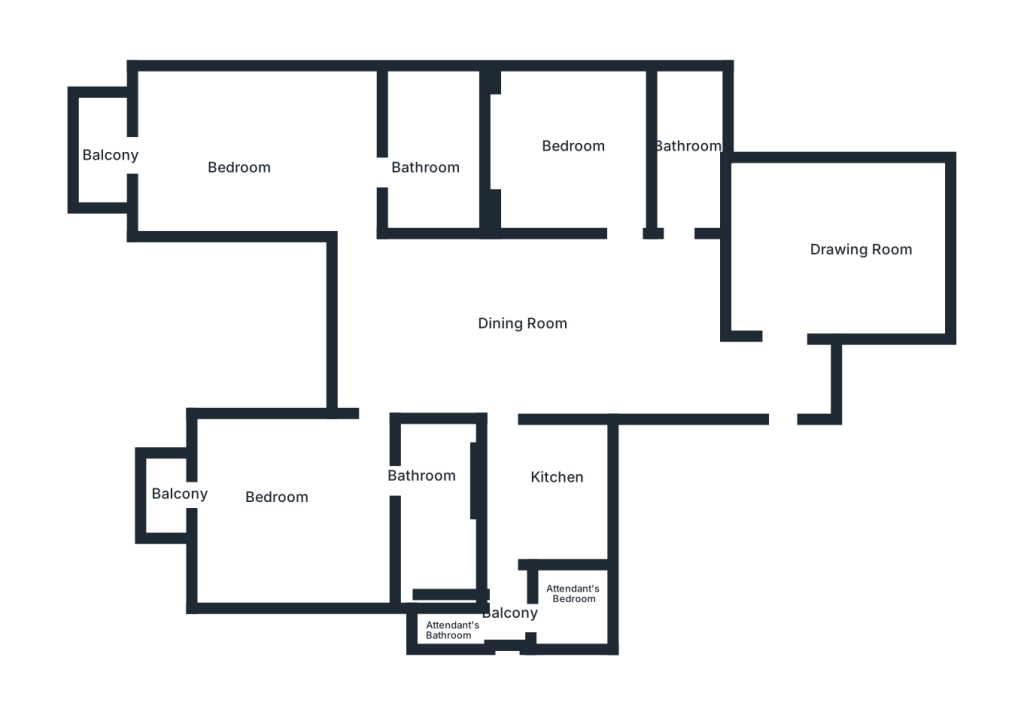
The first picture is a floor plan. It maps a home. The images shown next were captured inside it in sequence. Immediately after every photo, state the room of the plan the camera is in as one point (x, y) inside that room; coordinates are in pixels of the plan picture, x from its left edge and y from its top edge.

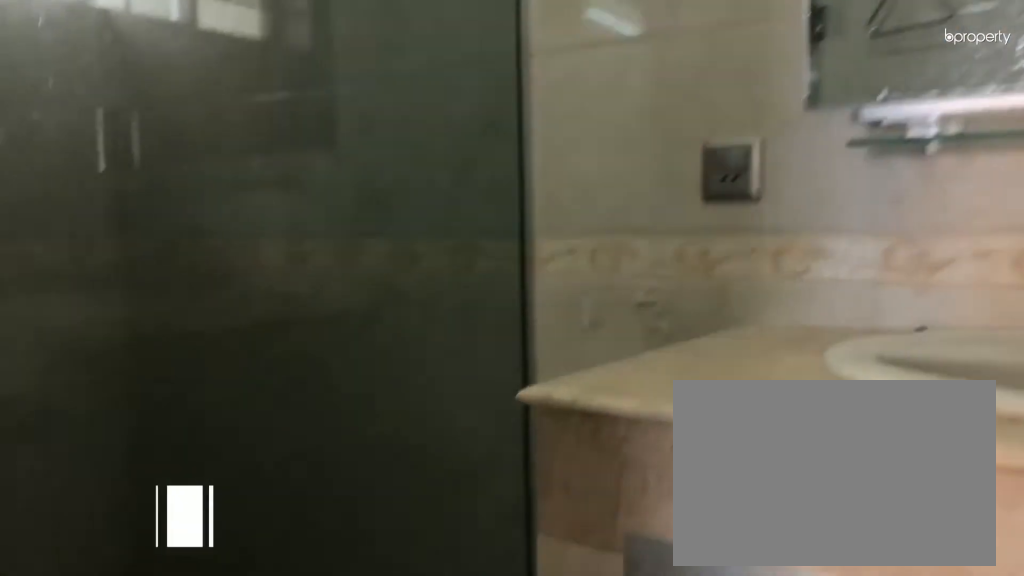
(436, 165)
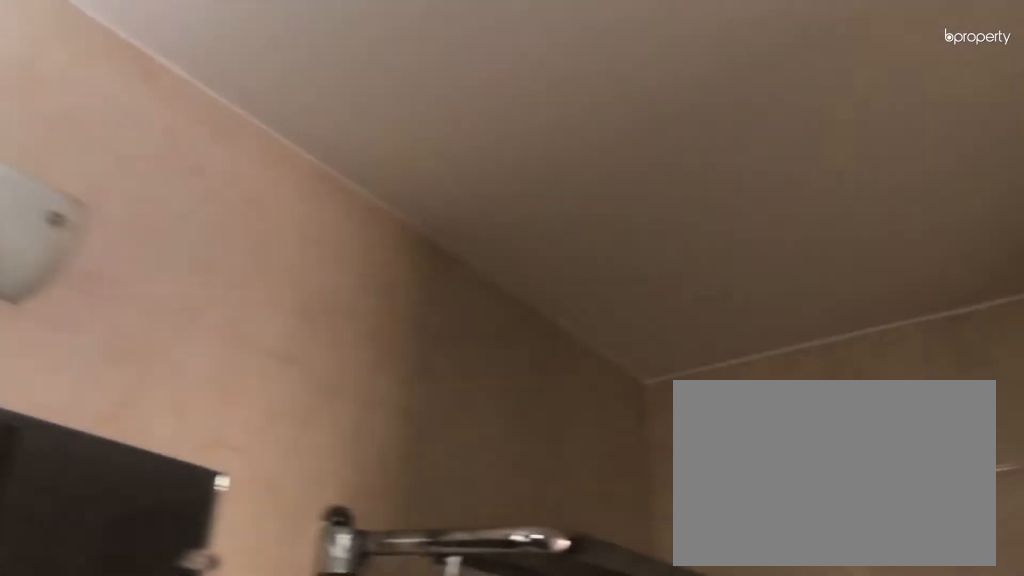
(436, 165)
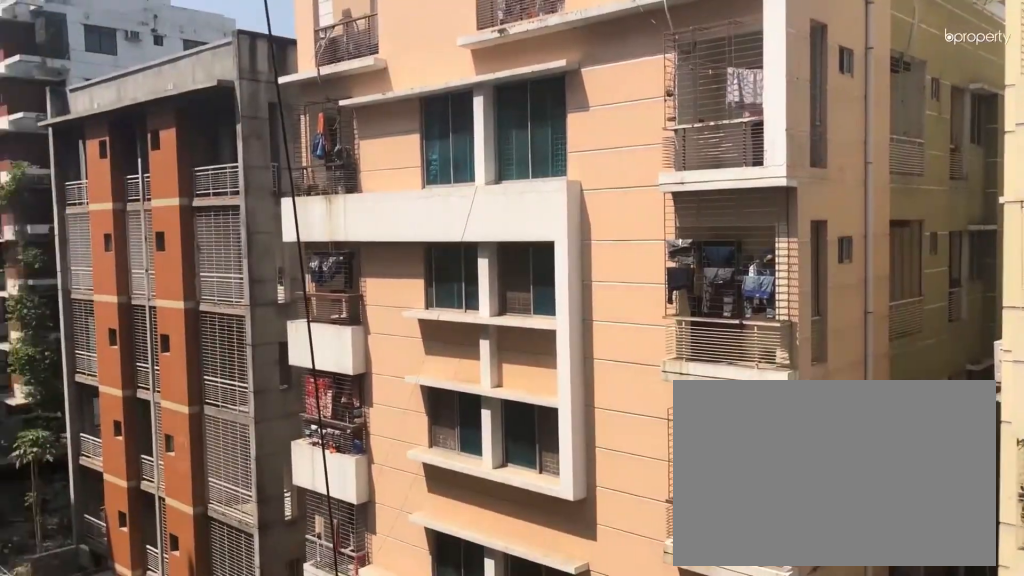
(174, 502)
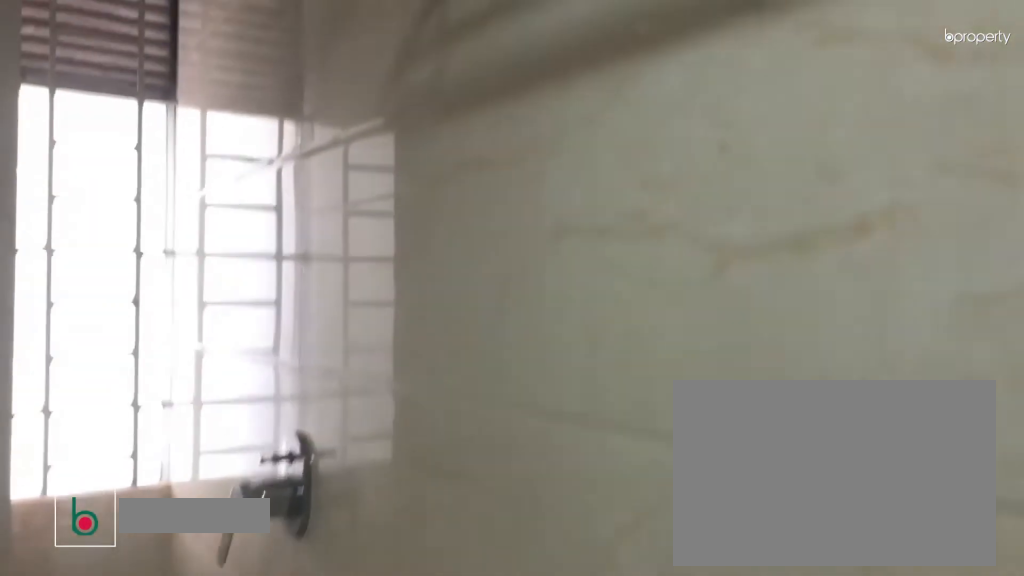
(441, 489)
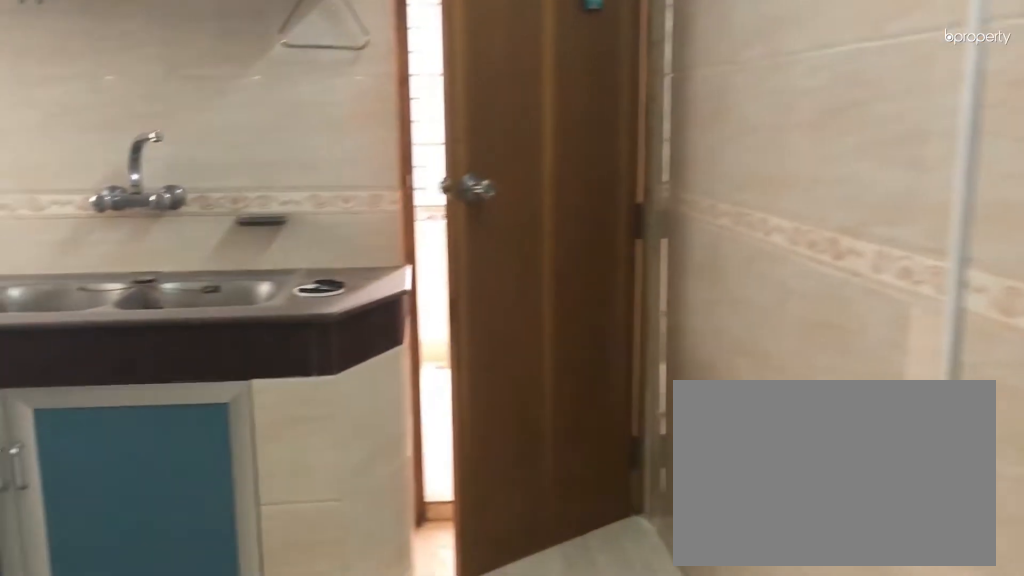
(553, 478)
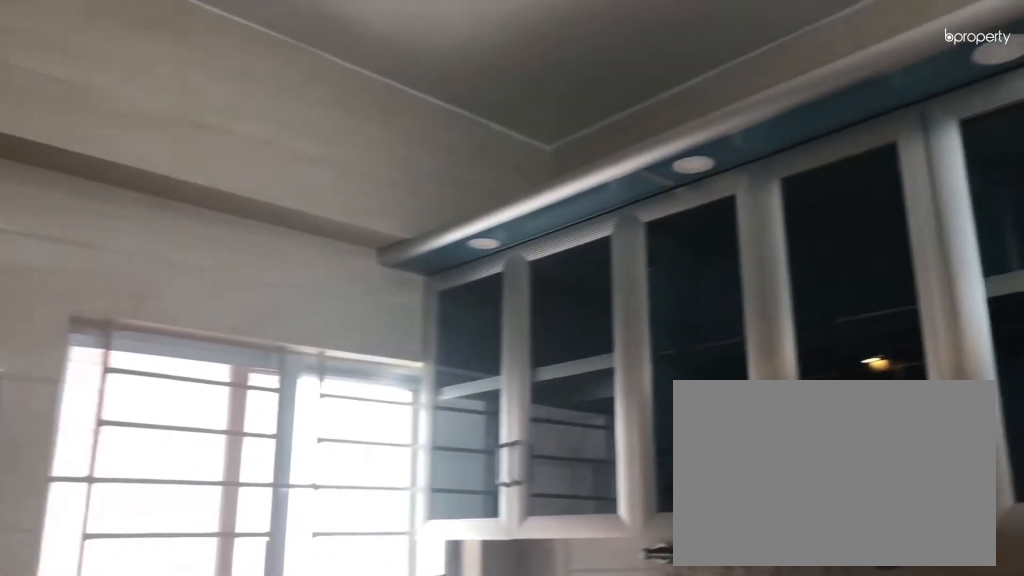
(553, 478)
